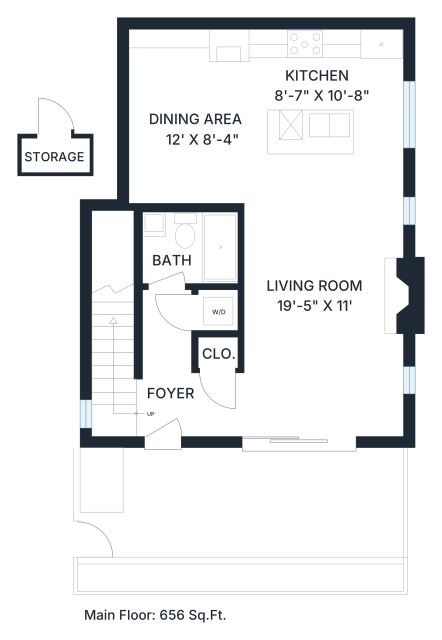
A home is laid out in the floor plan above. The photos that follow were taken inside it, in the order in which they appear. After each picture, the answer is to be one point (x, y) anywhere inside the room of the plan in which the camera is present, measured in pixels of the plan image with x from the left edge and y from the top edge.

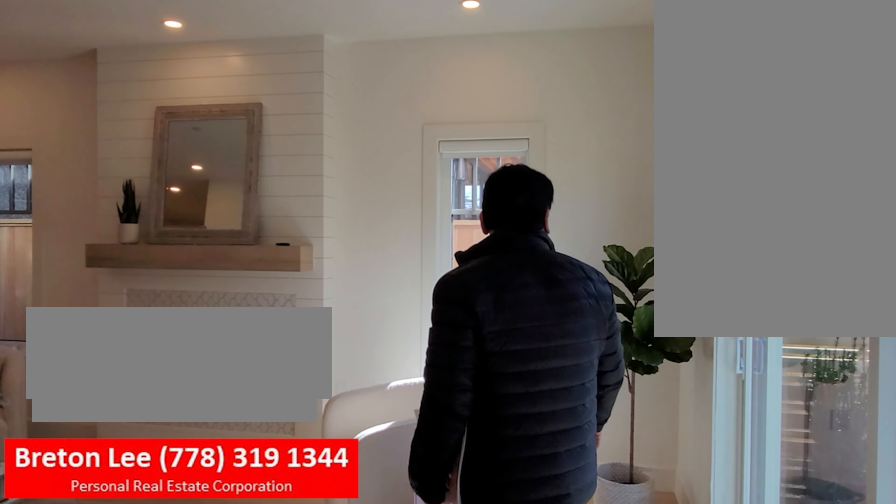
(311, 345)
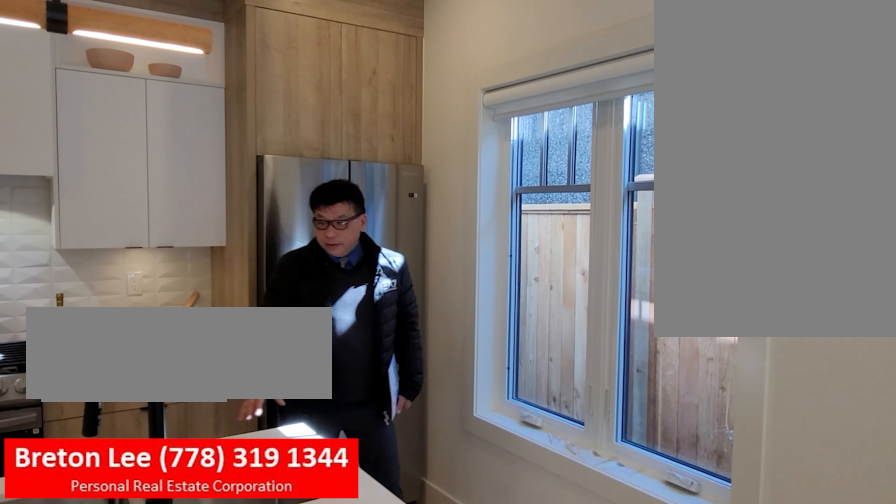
(378, 123)
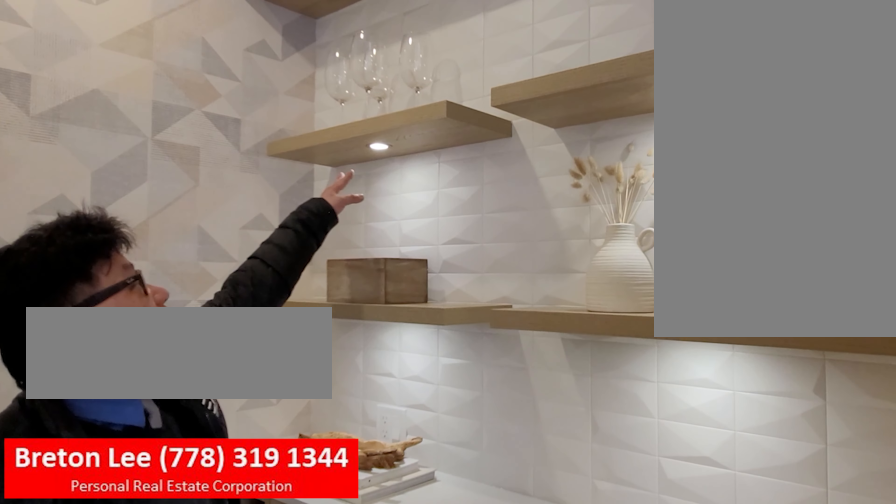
(378, 123)
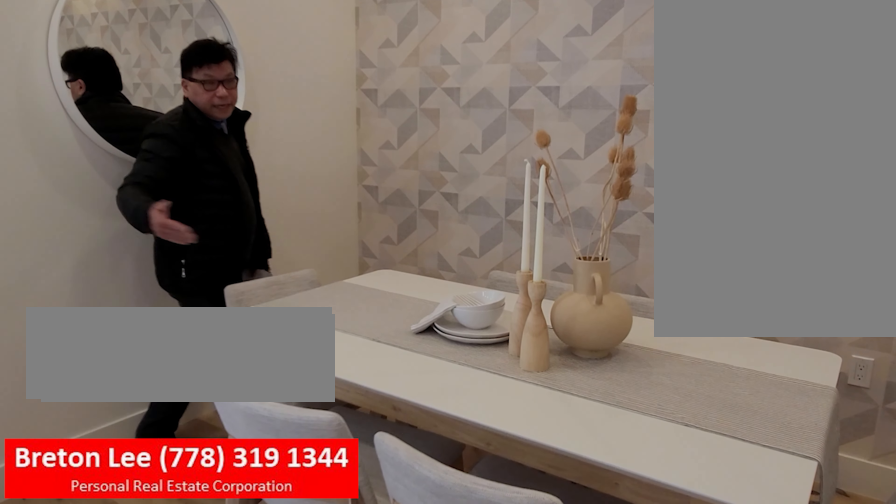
(192, 174)
